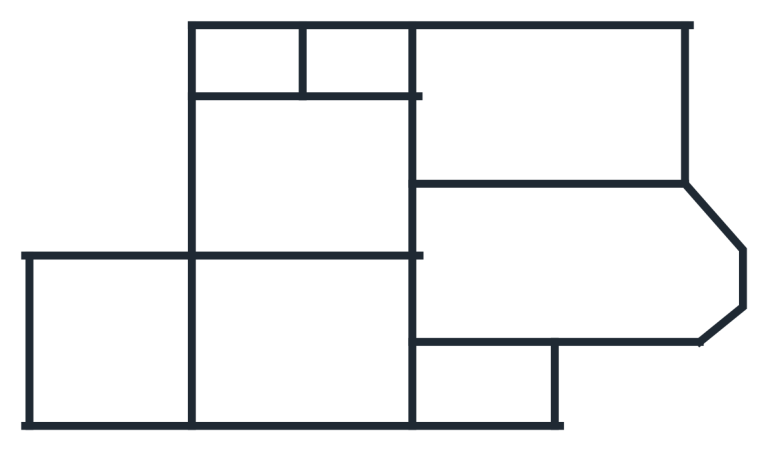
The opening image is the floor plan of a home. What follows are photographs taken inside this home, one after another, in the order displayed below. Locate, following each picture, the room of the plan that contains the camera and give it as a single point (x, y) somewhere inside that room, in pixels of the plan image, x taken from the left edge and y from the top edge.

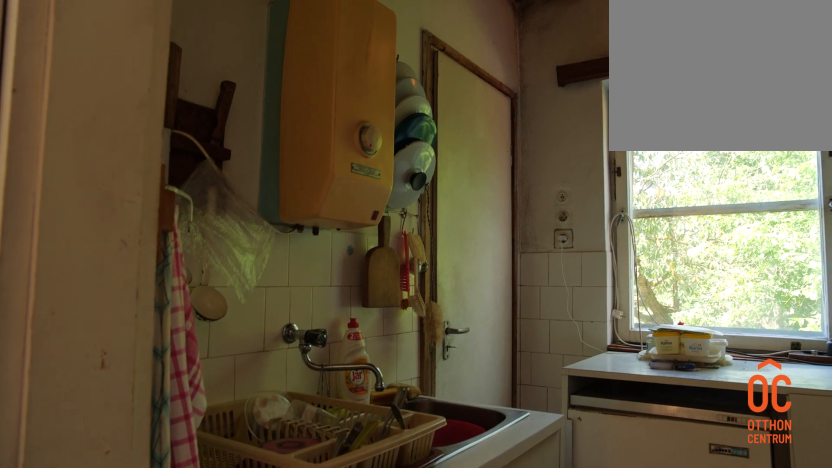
(111, 303)
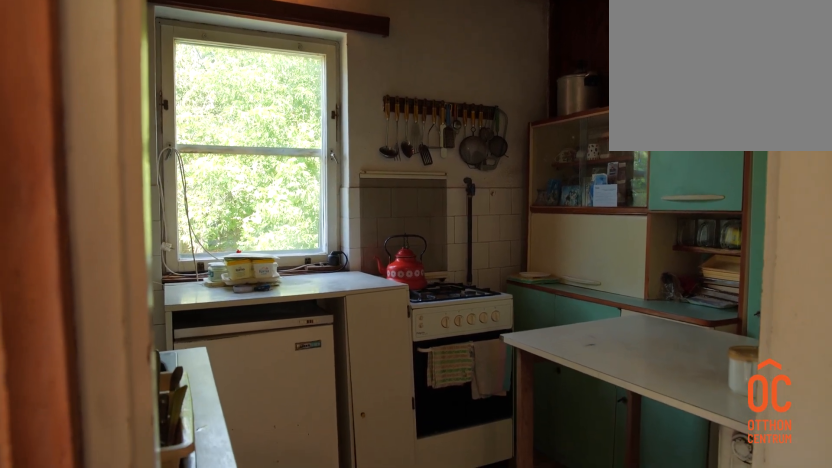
(111, 303)
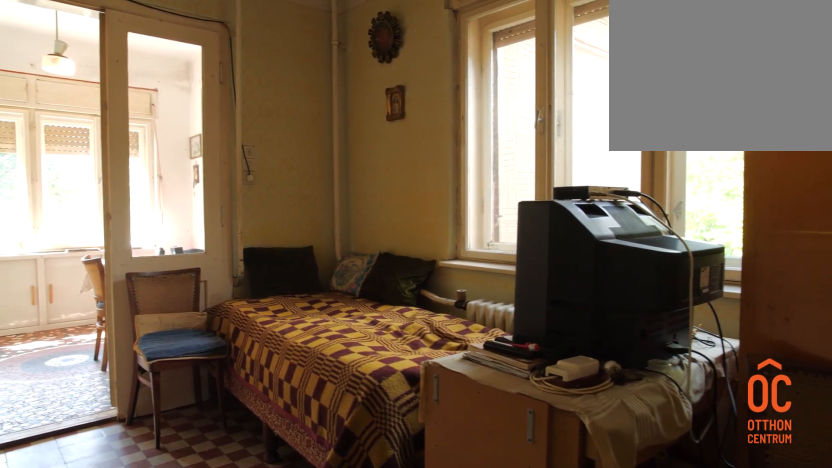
(294, 174)
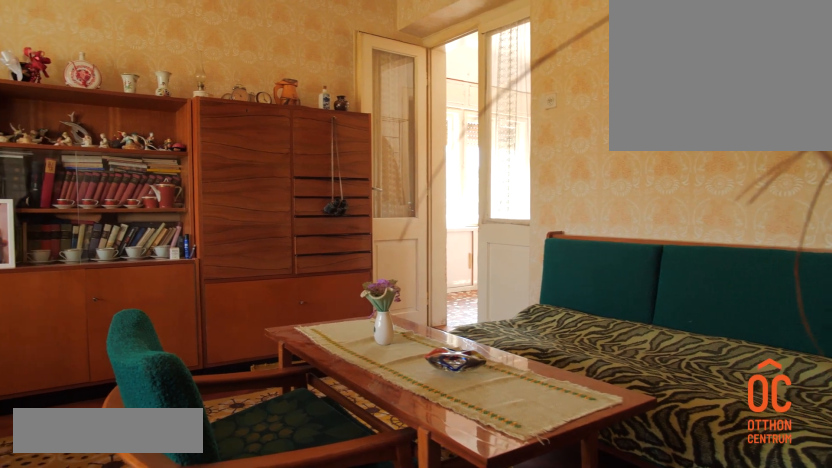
(553, 260)
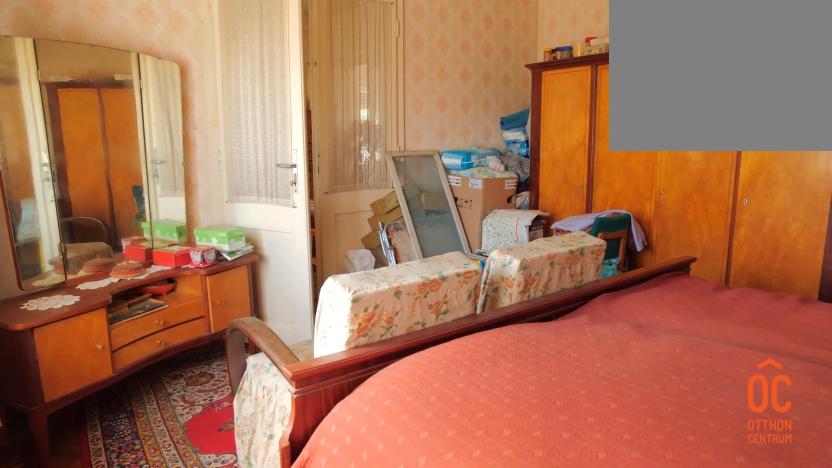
(553, 117)
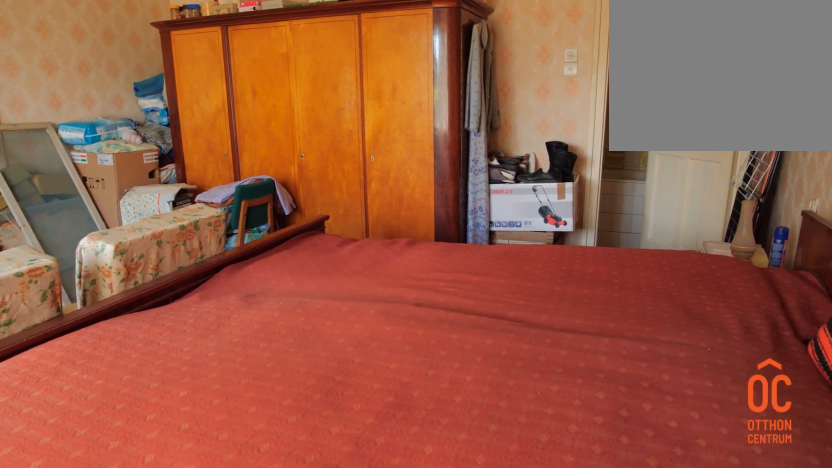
(553, 117)
